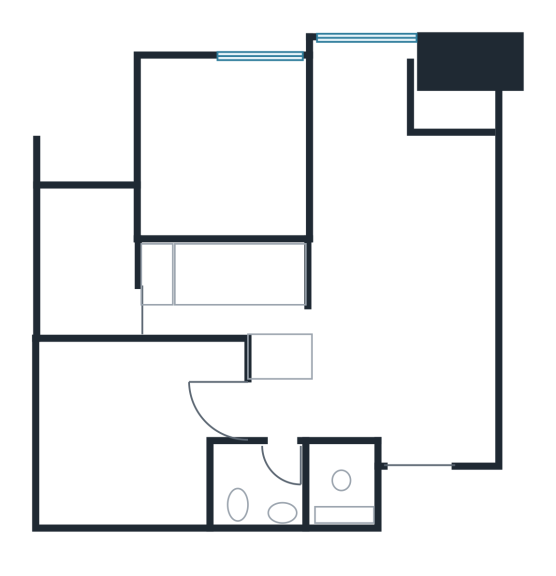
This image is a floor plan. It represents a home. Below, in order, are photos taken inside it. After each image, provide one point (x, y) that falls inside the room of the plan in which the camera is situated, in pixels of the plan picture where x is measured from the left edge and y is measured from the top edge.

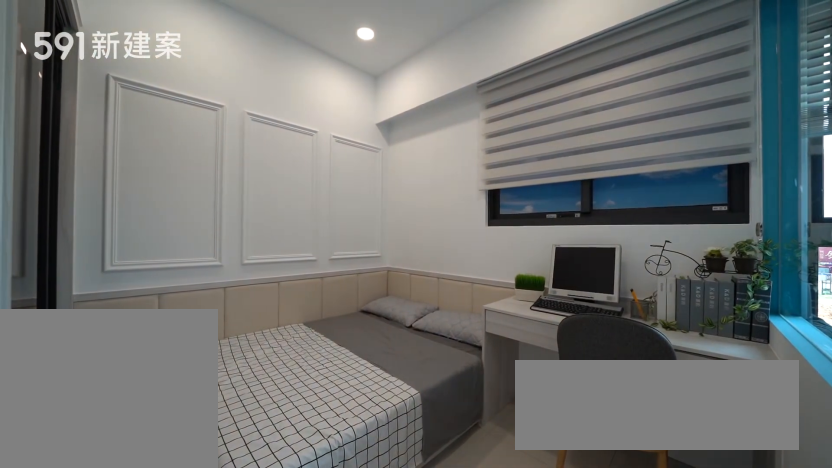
(222, 145)
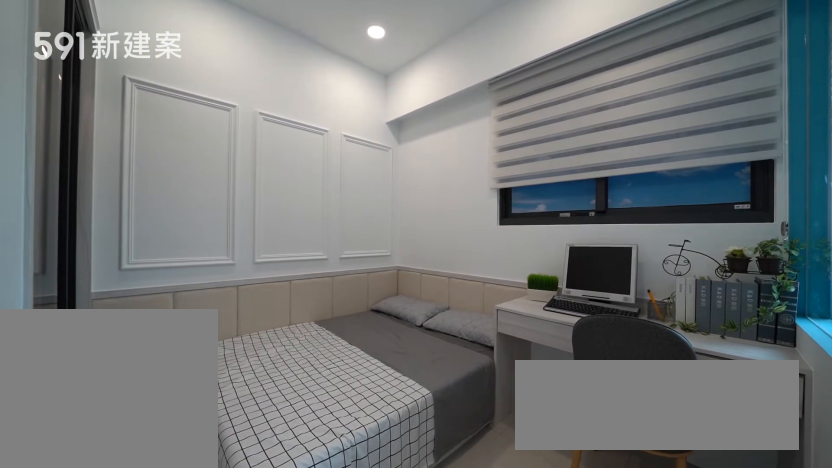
(222, 145)
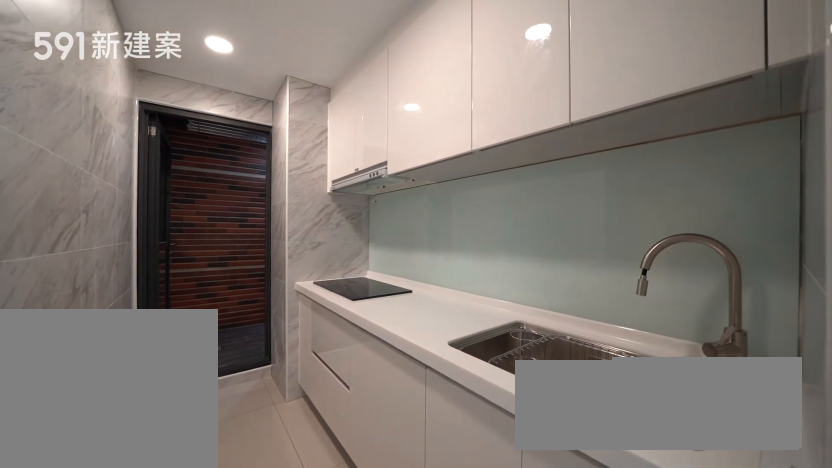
(228, 294)
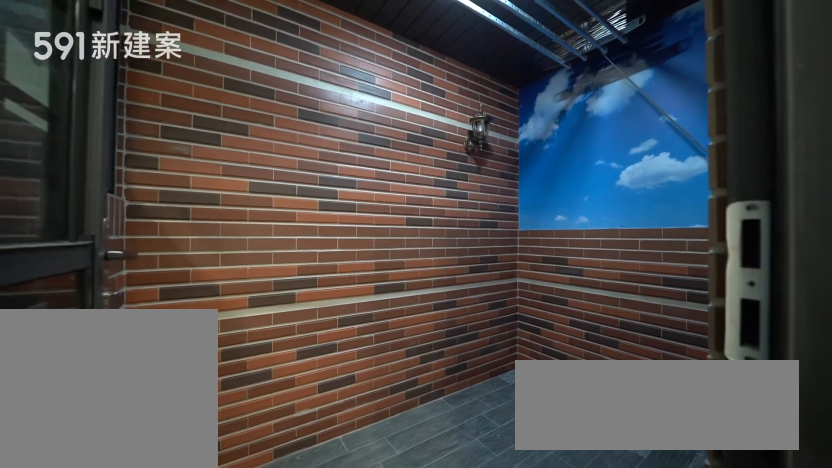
(85, 255)
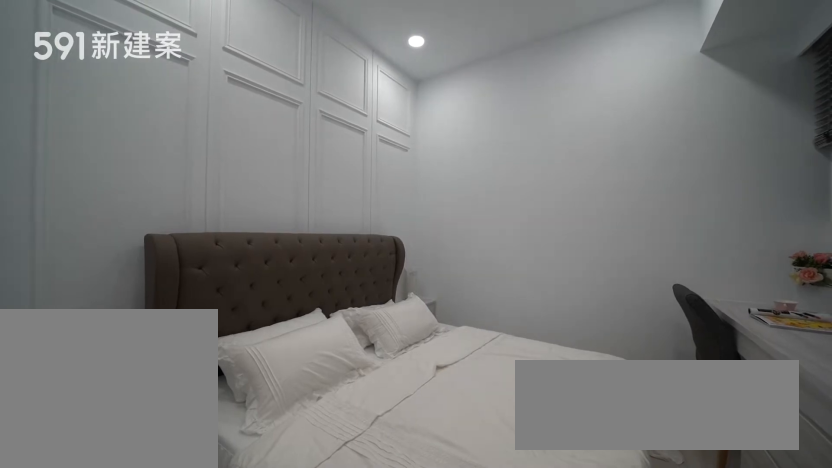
(129, 430)
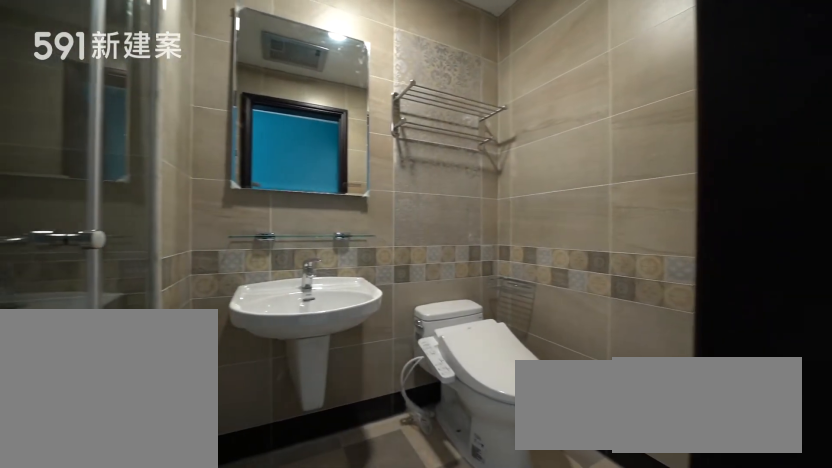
(296, 485)
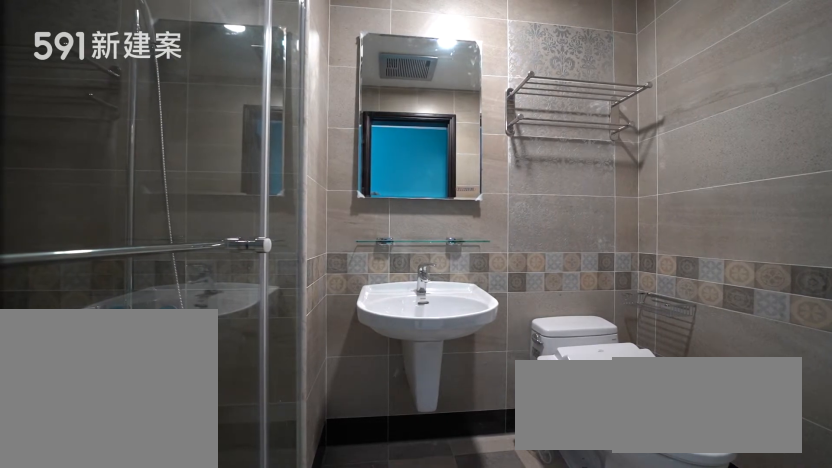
(296, 485)
